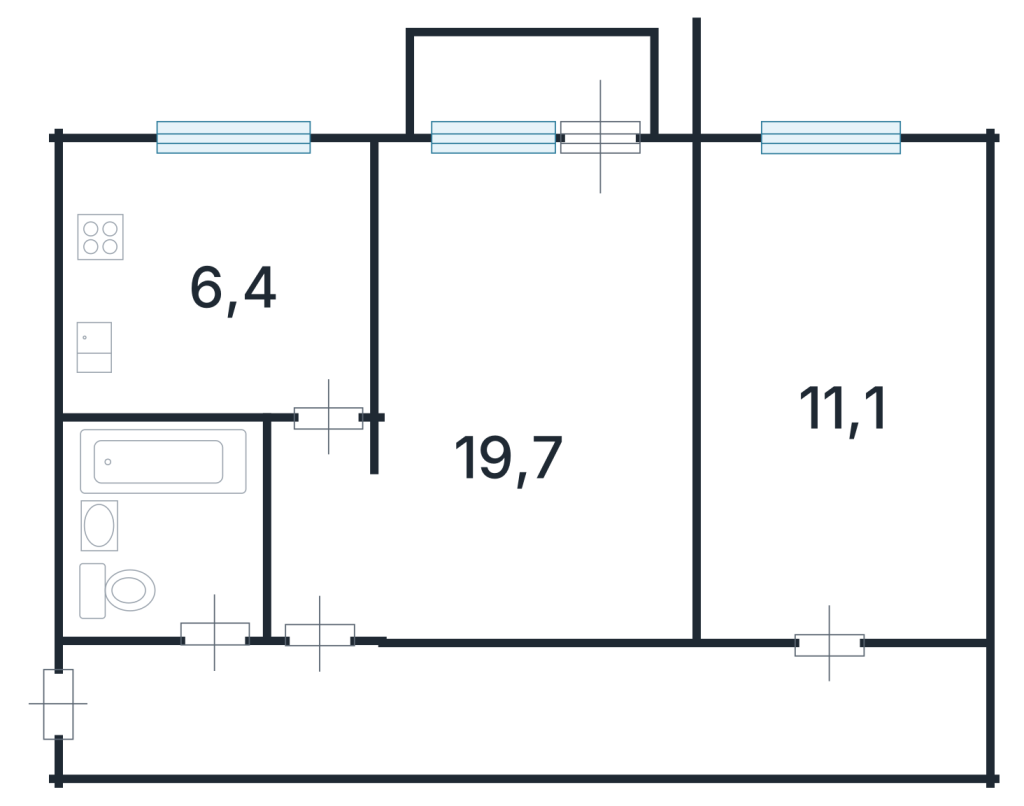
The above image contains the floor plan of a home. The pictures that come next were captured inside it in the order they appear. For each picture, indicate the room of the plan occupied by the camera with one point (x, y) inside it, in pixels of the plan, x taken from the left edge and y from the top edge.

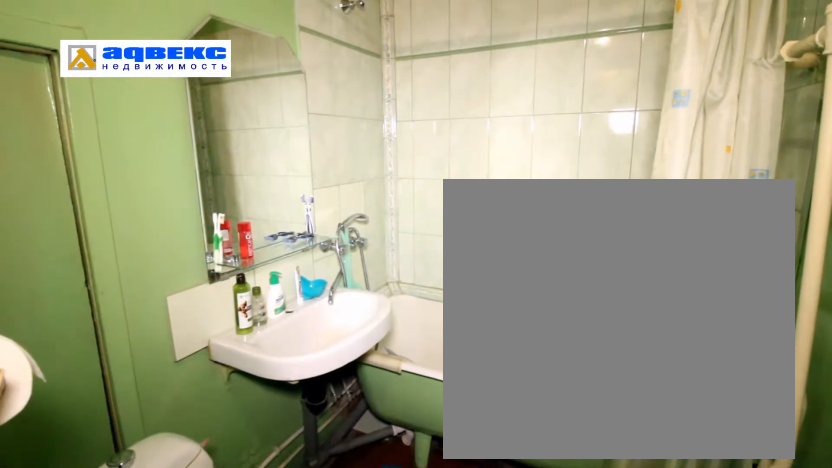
(176, 602)
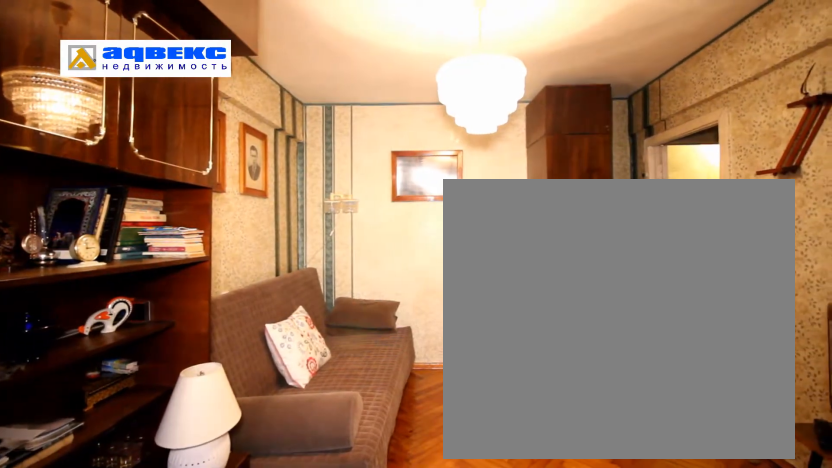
(637, 494)
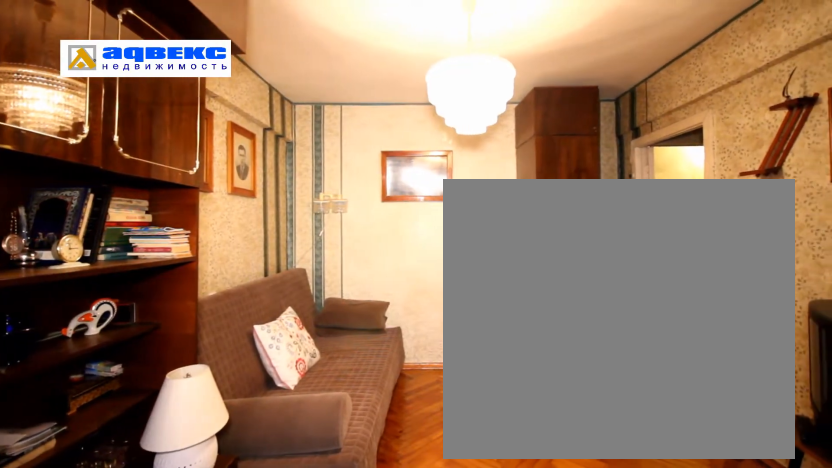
(637, 494)
